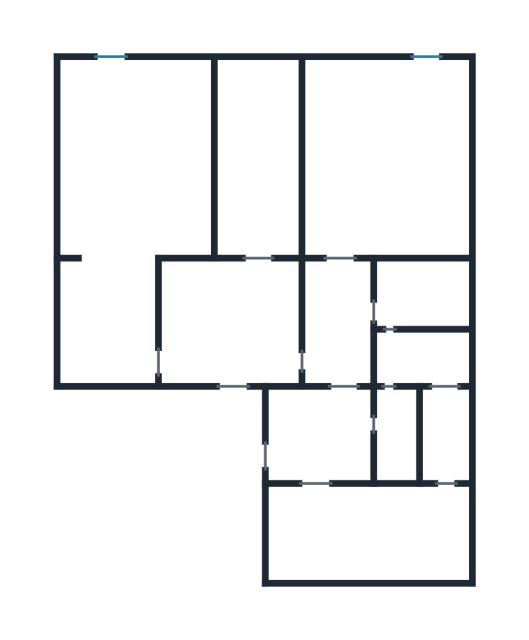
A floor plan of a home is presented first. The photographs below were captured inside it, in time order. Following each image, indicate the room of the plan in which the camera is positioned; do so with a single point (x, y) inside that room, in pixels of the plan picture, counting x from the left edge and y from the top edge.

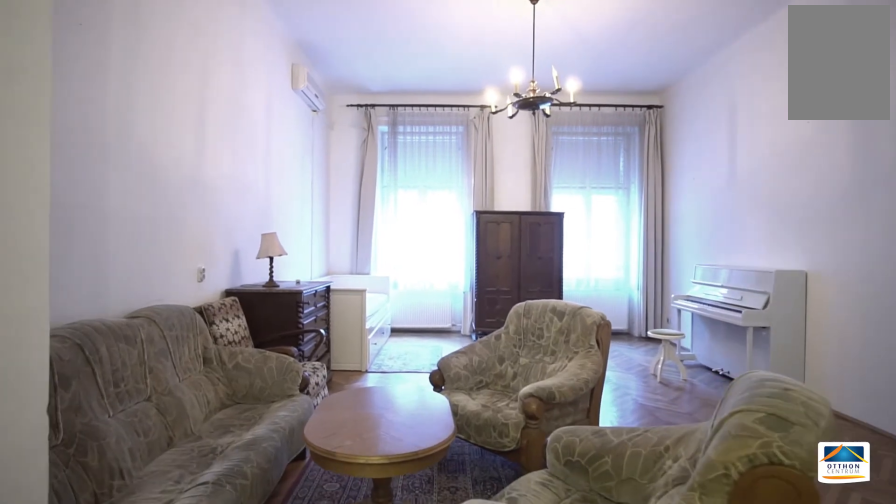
(142, 166)
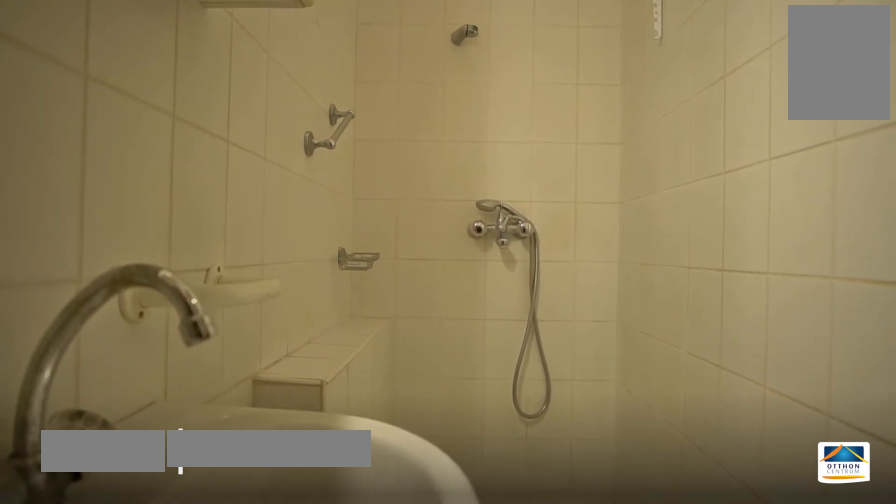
(402, 434)
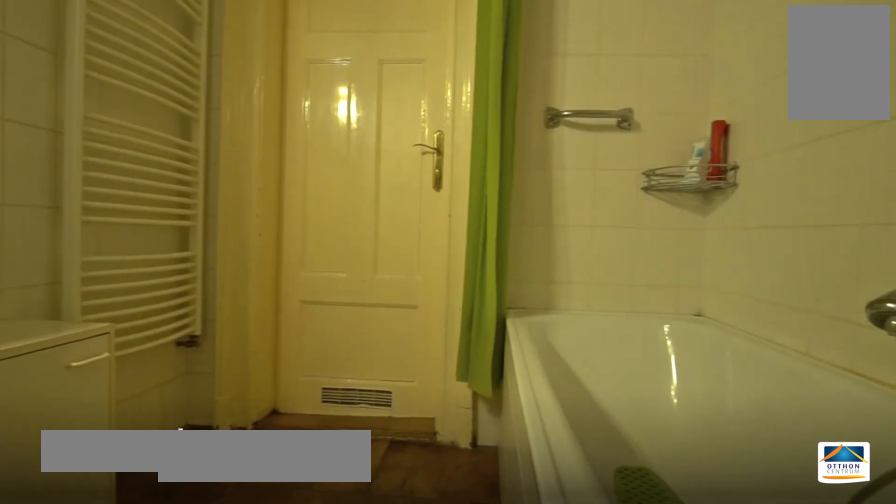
(420, 292)
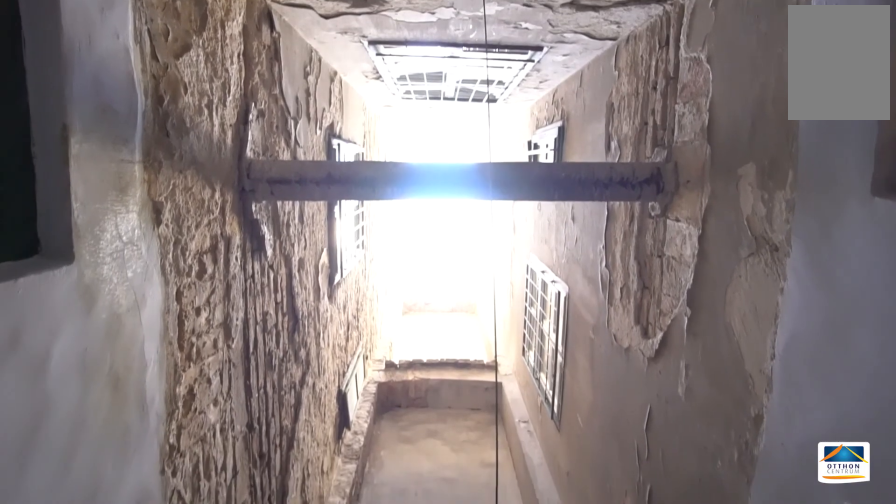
(421, 354)
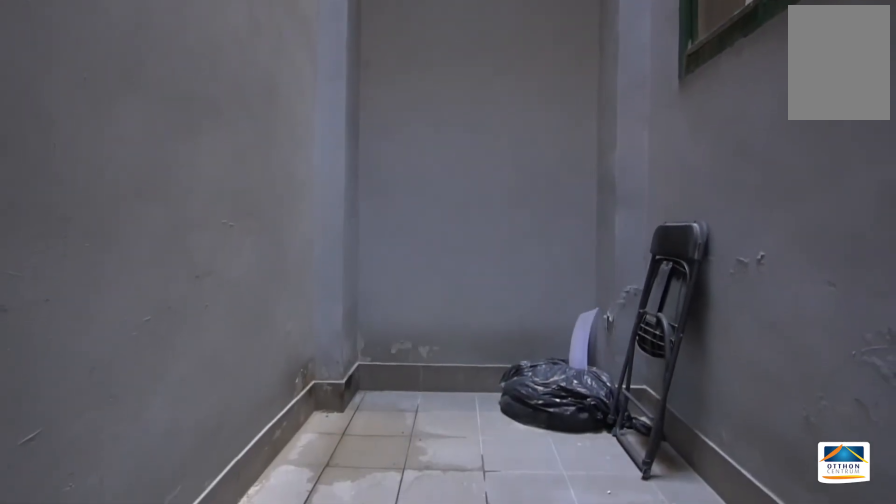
(422, 355)
